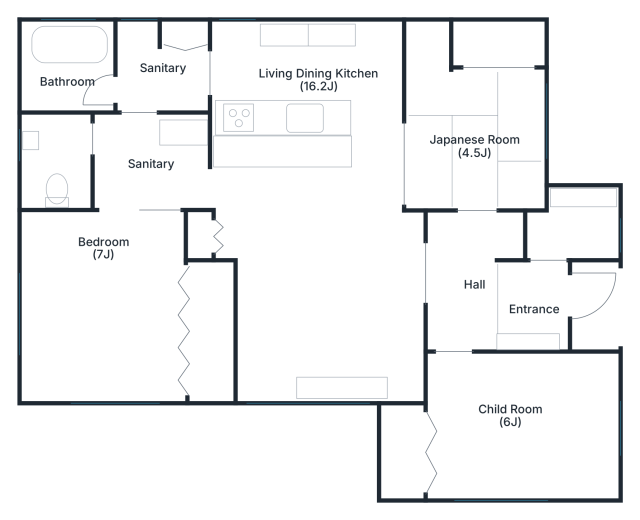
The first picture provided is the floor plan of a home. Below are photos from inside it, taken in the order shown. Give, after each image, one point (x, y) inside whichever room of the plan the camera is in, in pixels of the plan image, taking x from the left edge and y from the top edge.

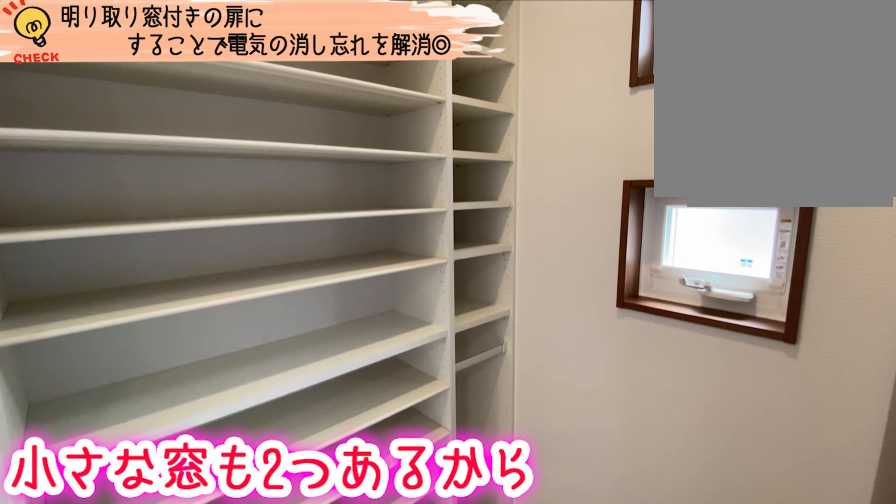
(575, 227)
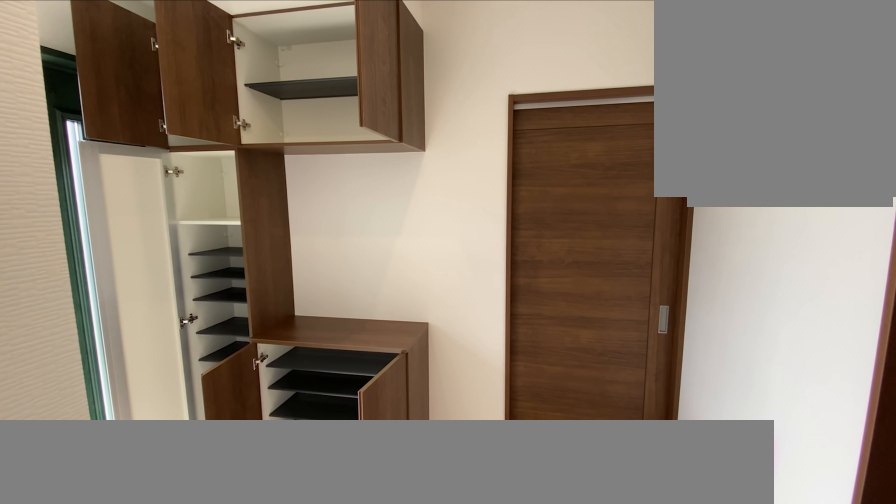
(531, 301)
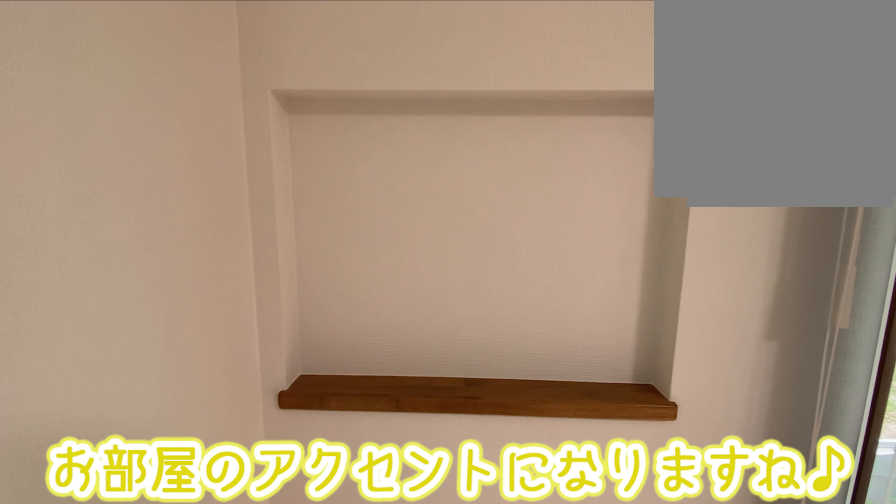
(322, 270)
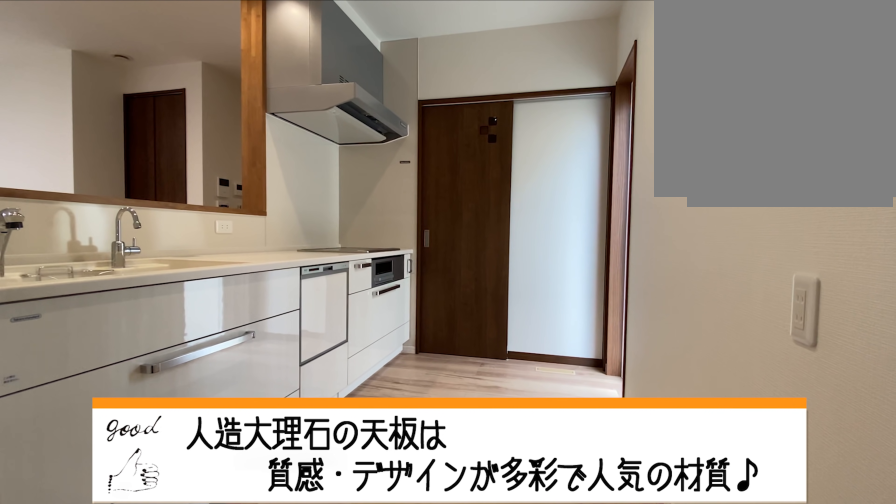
(285, 77)
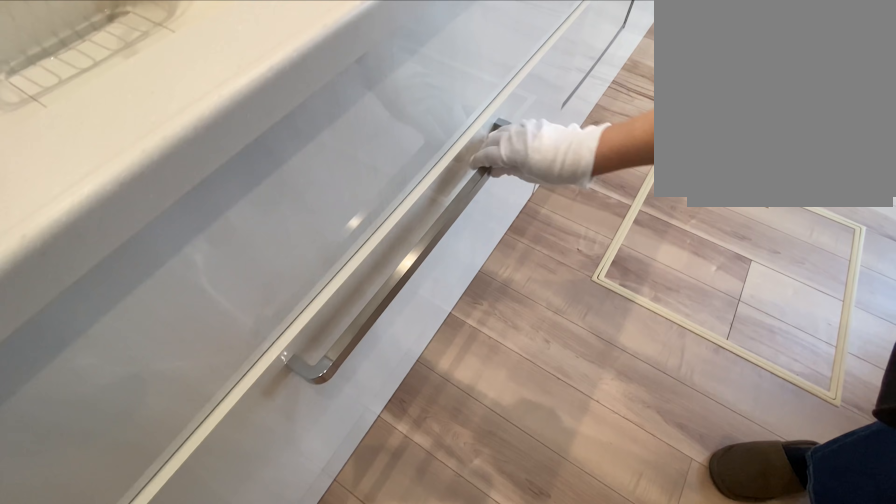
(286, 77)
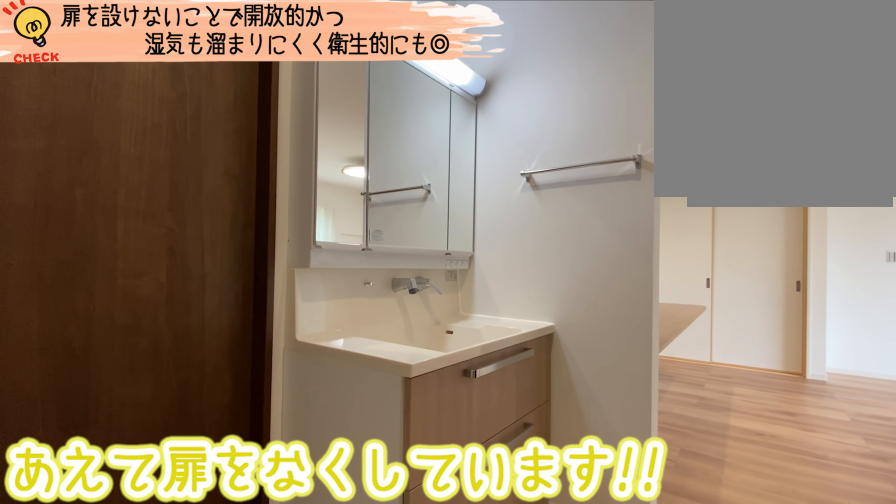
(141, 167)
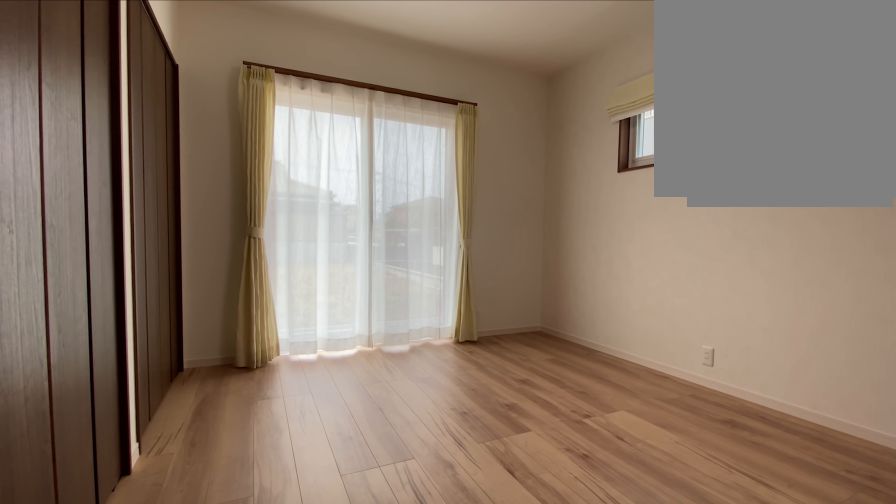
(104, 320)
